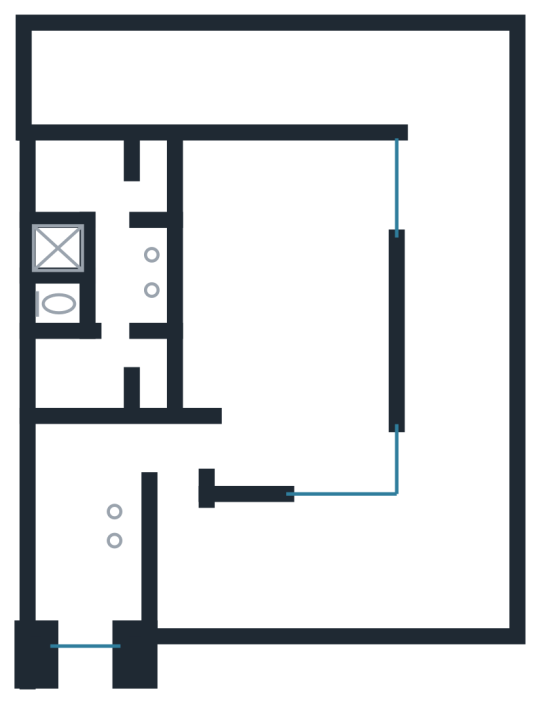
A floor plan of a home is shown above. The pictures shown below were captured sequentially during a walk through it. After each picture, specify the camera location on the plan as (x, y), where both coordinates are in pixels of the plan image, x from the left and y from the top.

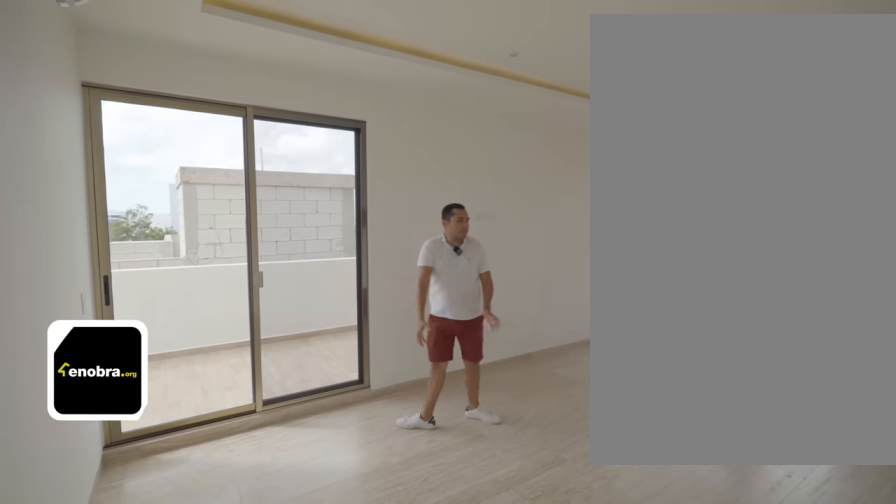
(216, 210)
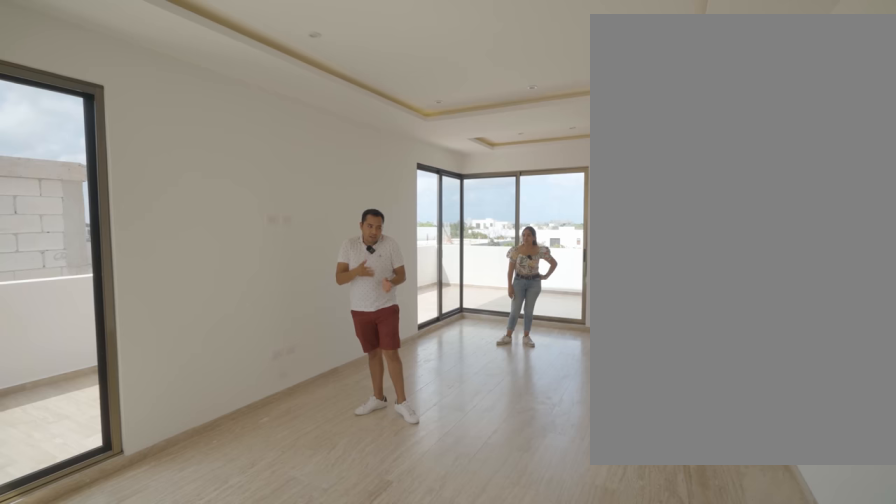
(294, 175)
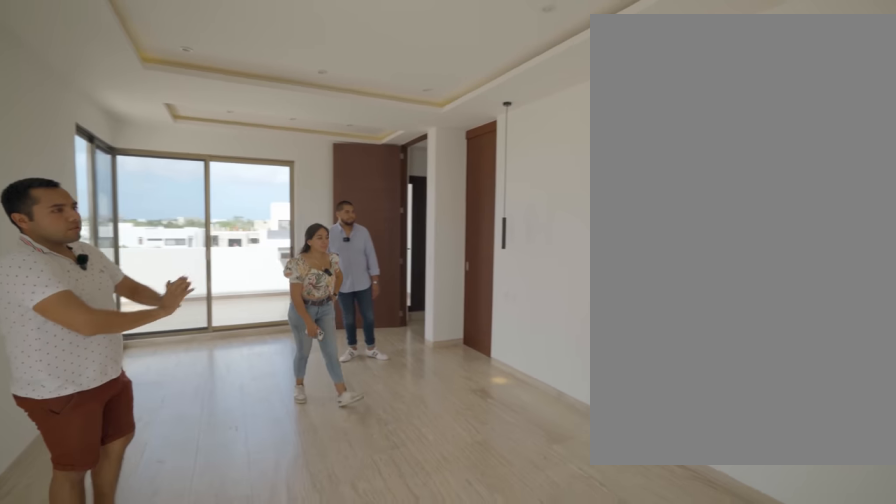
(294, 175)
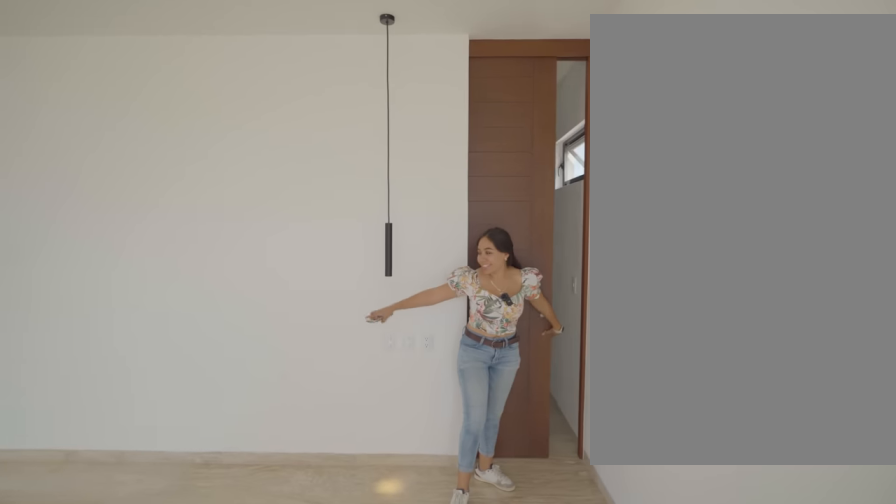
(294, 175)
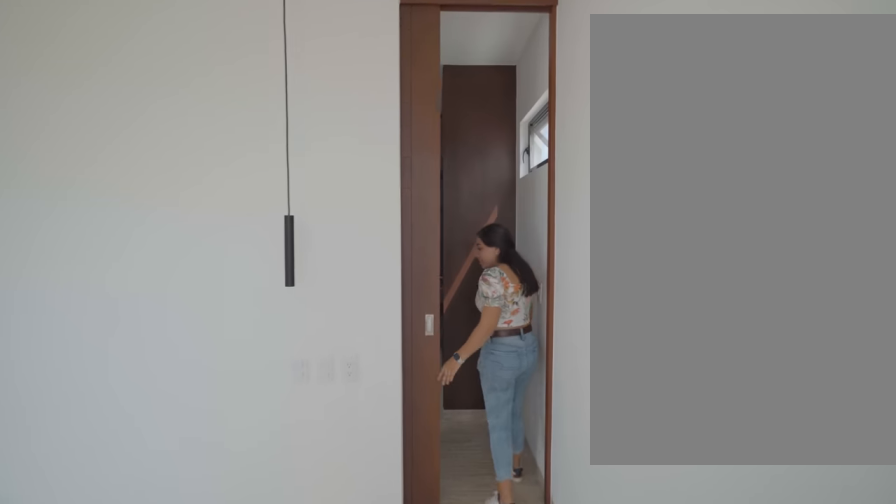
(278, 174)
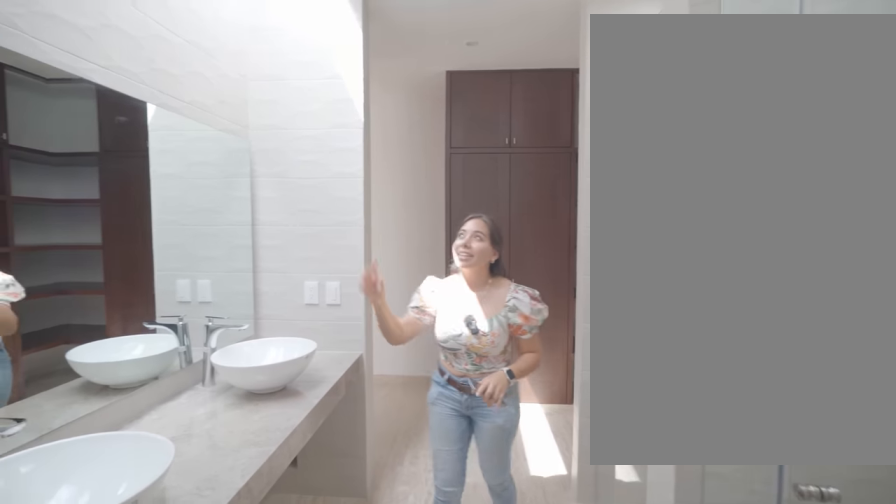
(120, 258)
